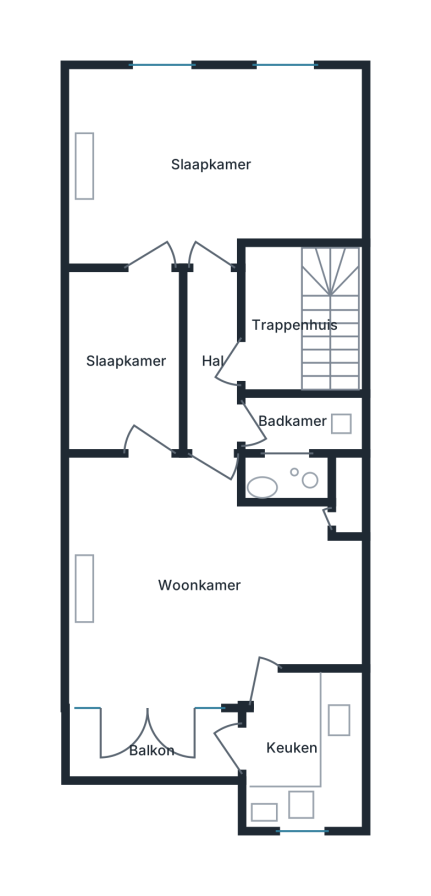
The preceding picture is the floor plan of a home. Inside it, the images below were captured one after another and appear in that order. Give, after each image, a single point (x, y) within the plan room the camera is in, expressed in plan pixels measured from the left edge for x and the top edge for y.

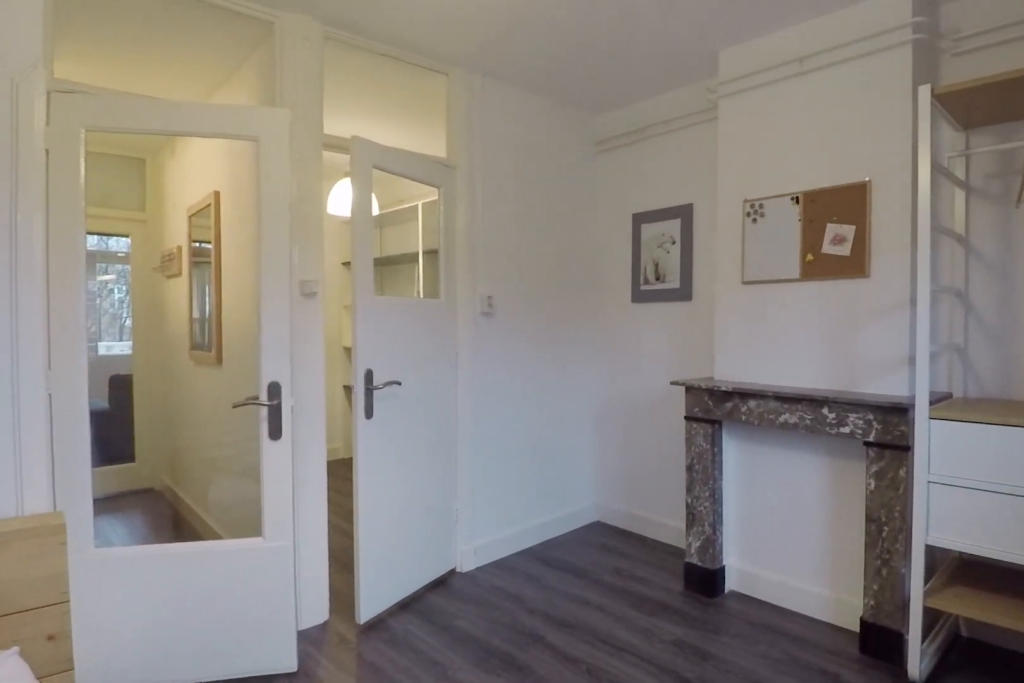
(214, 163)
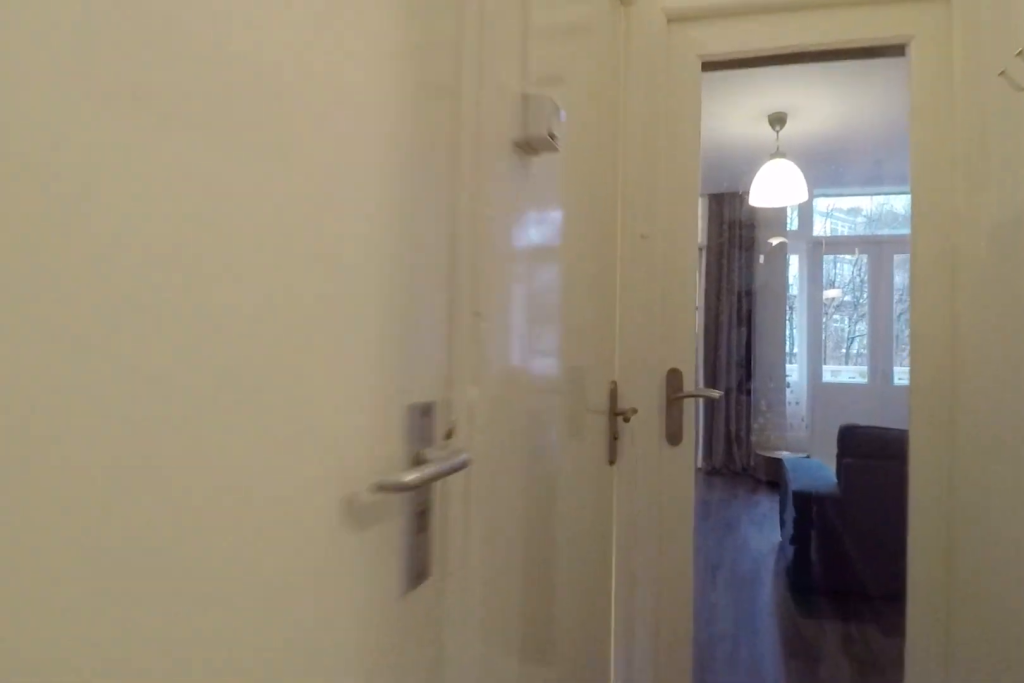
(212, 361)
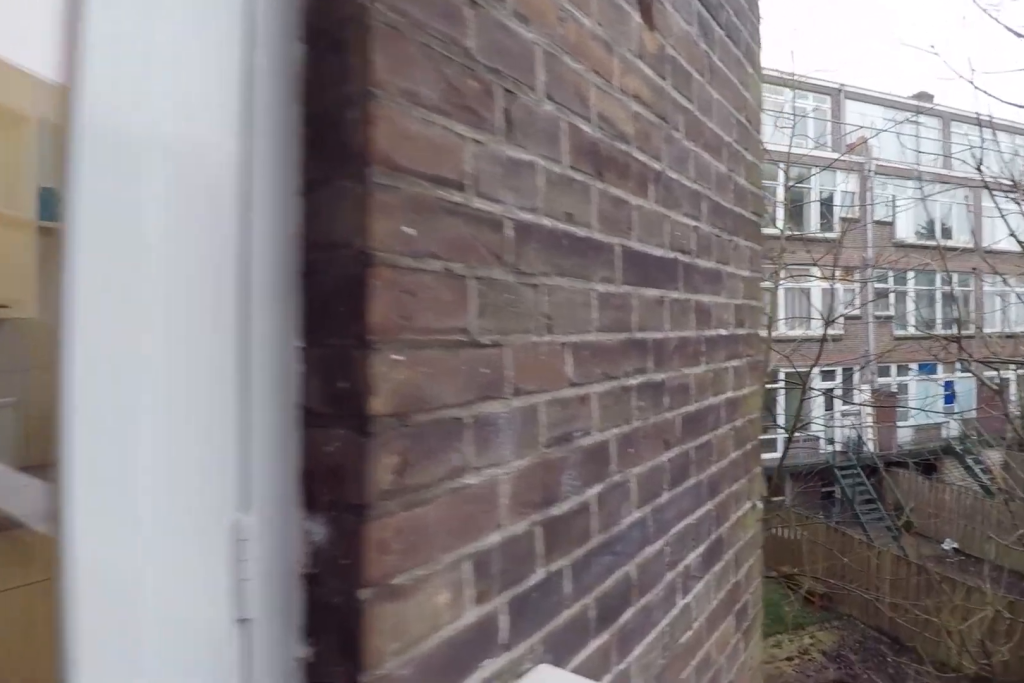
(150, 749)
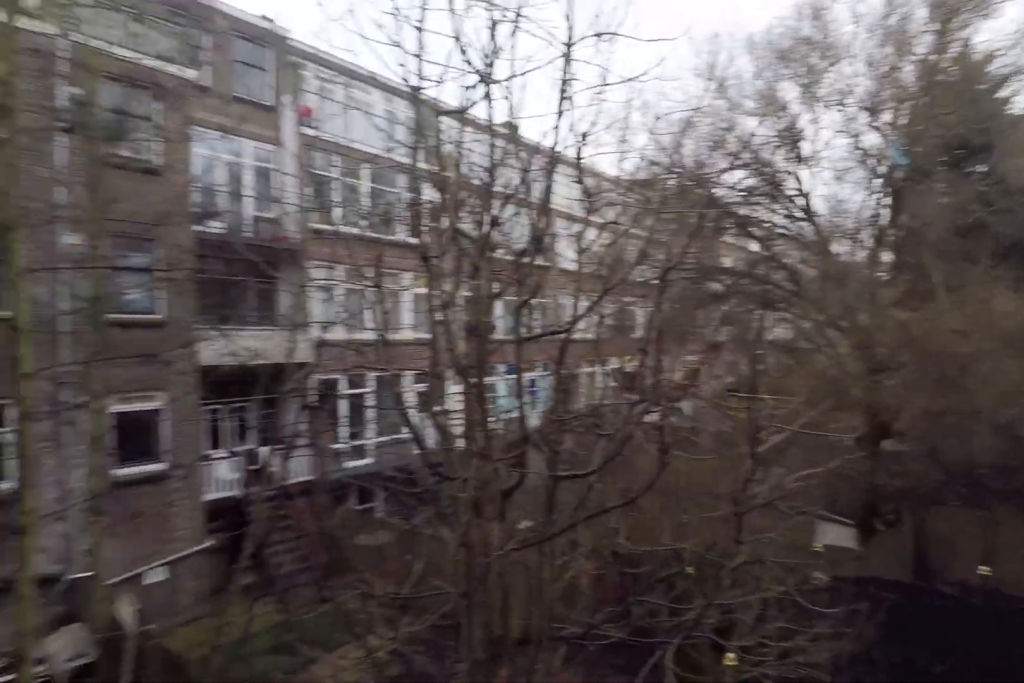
(150, 749)
